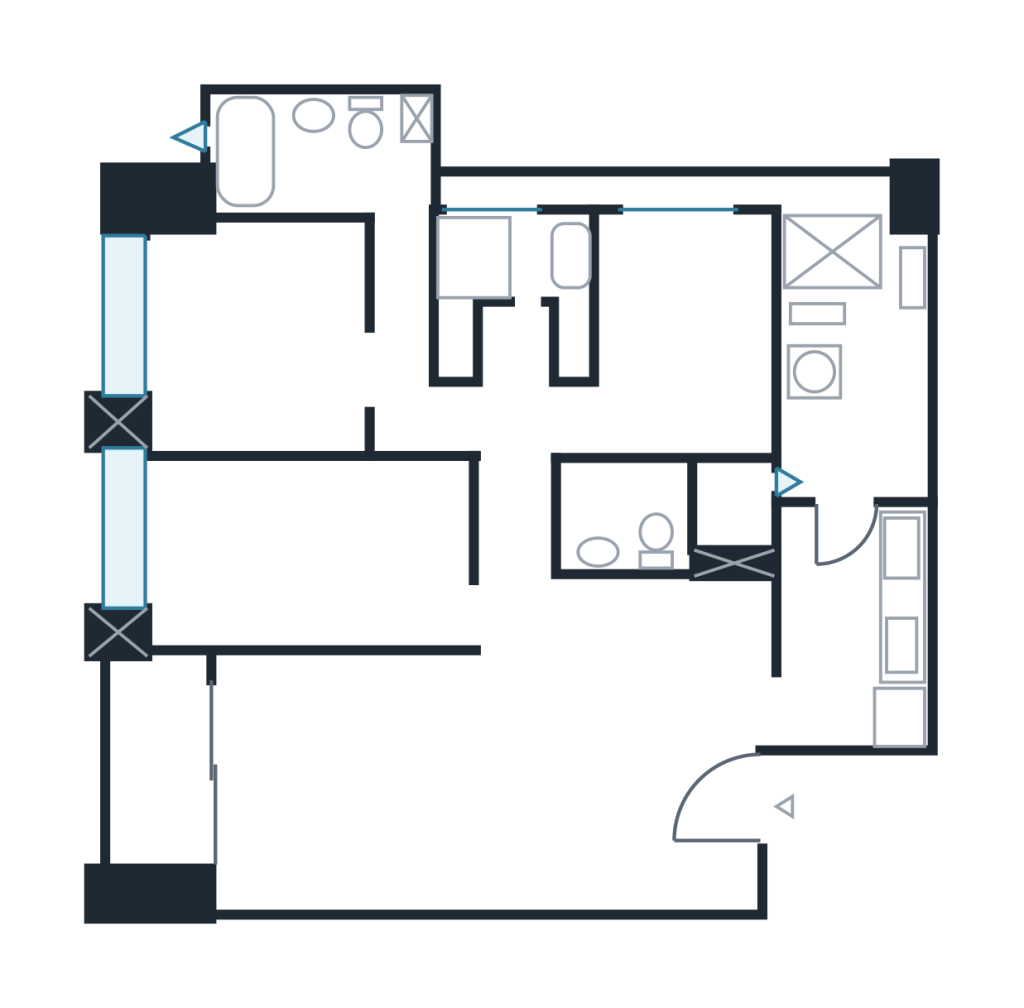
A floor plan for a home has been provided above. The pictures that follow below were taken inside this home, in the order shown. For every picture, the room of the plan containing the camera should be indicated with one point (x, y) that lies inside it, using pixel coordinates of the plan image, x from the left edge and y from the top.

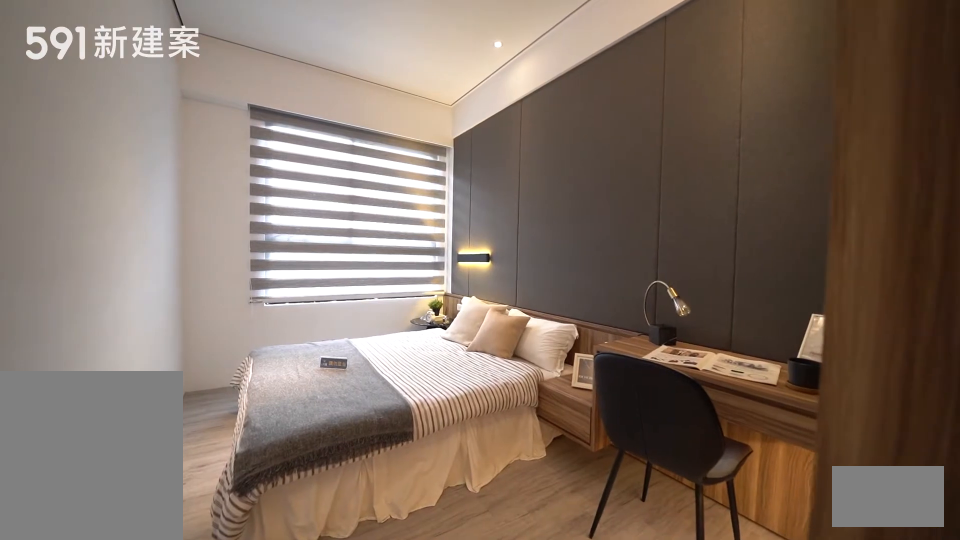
(303, 554)
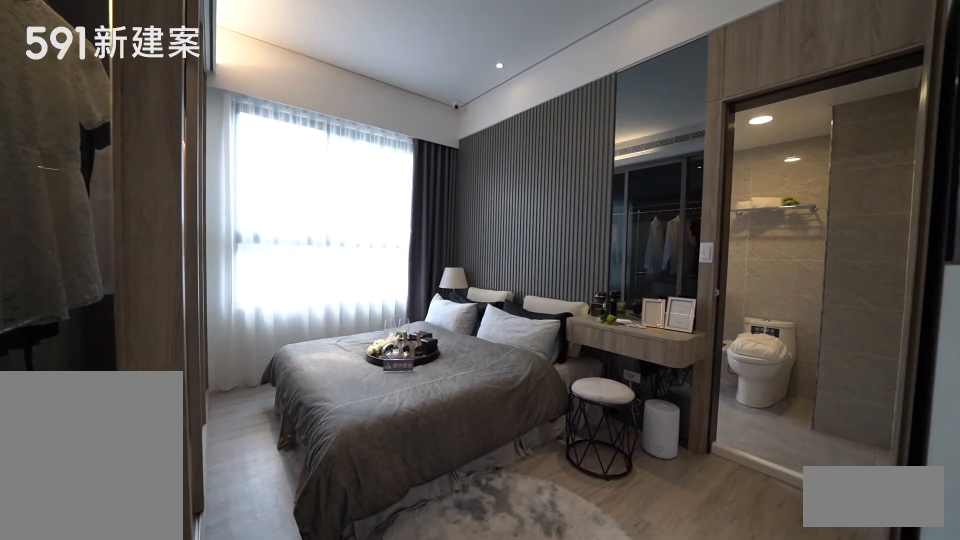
(292, 337)
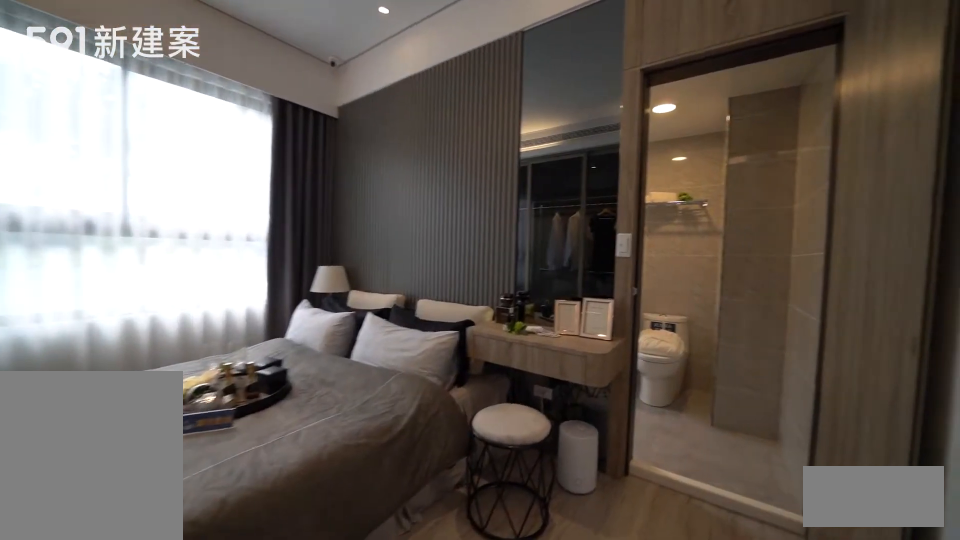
(292, 337)
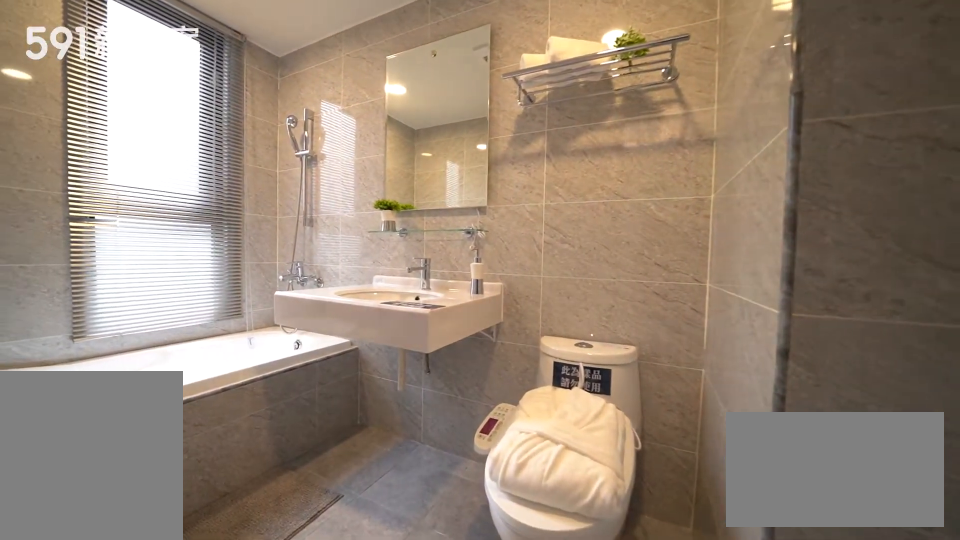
(319, 147)
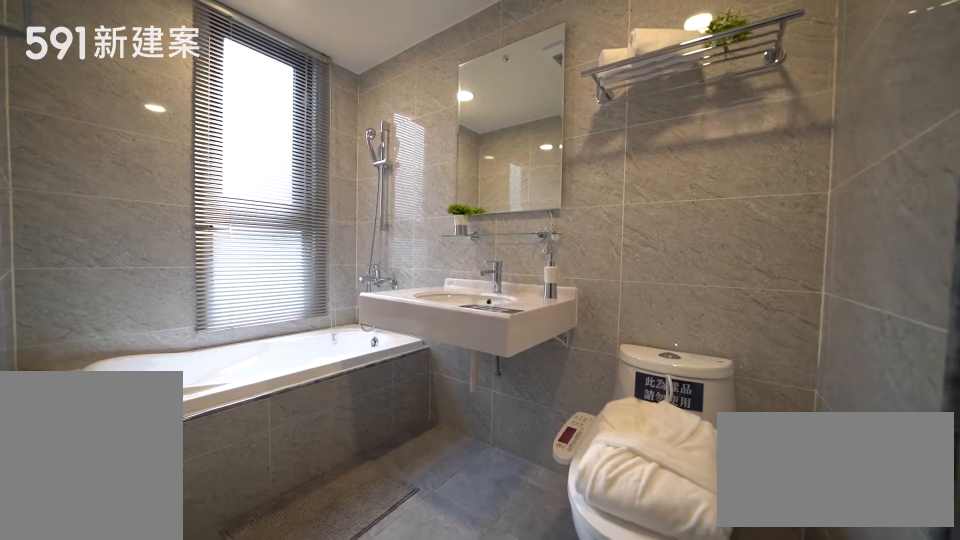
(319, 147)
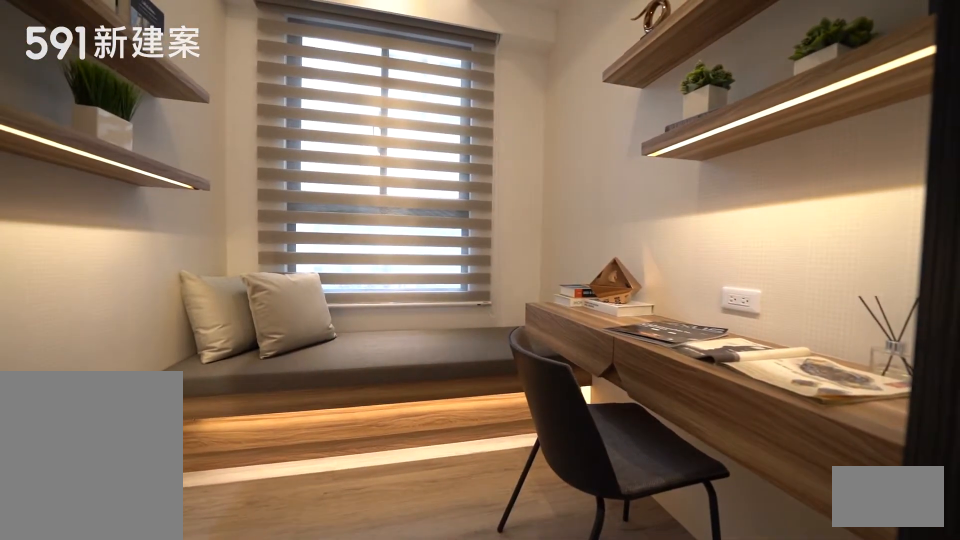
(512, 295)
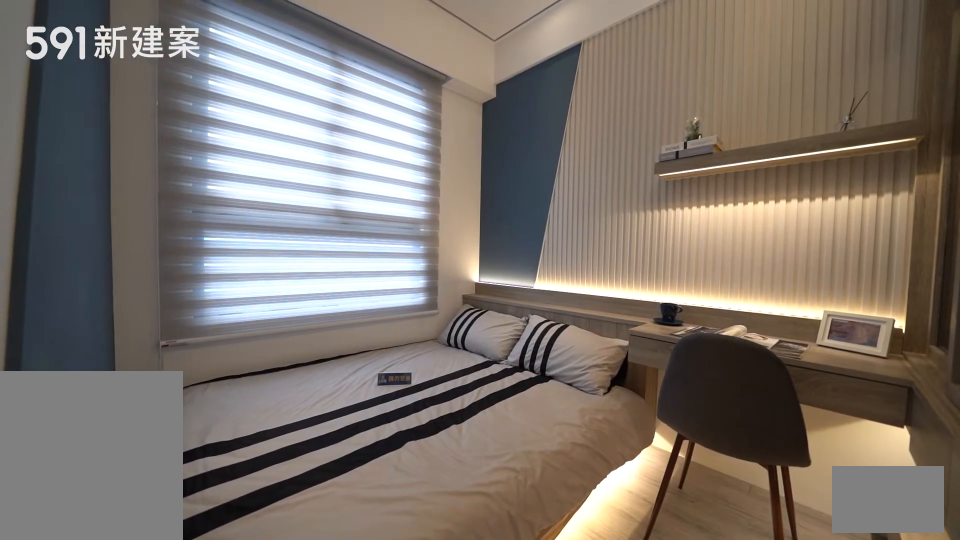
(681, 338)
